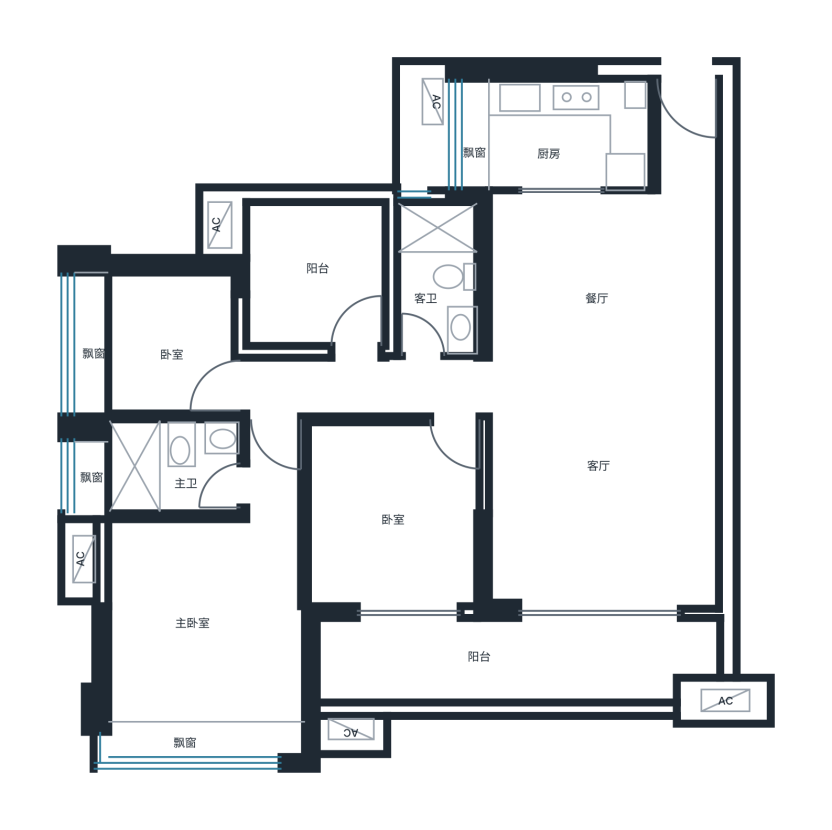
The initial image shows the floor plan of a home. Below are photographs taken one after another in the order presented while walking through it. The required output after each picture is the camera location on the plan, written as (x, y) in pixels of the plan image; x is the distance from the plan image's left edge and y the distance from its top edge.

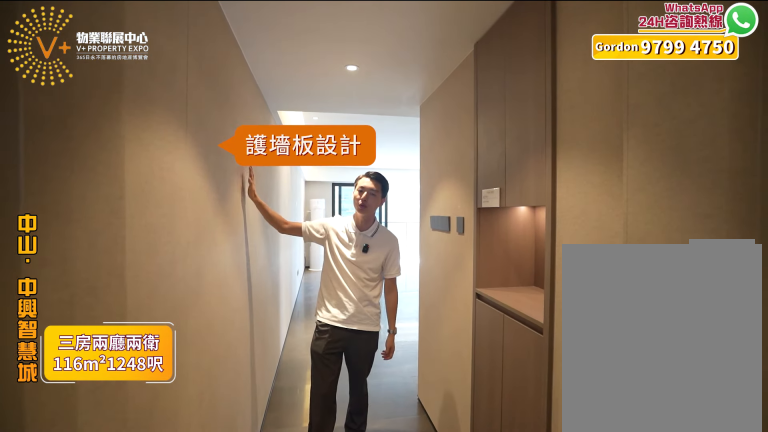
(668, 126)
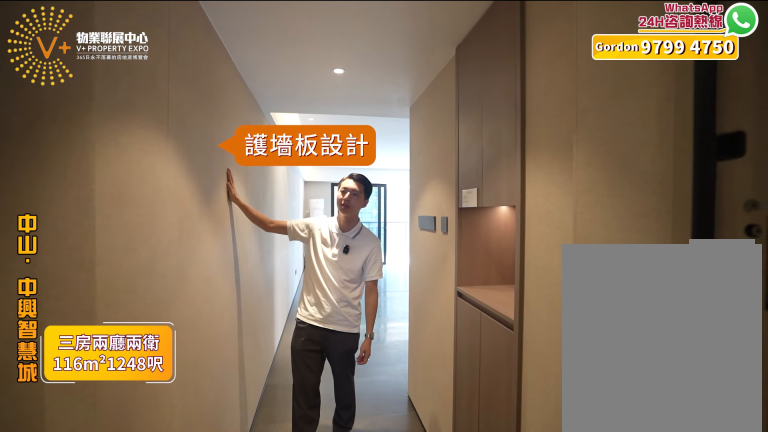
(666, 127)
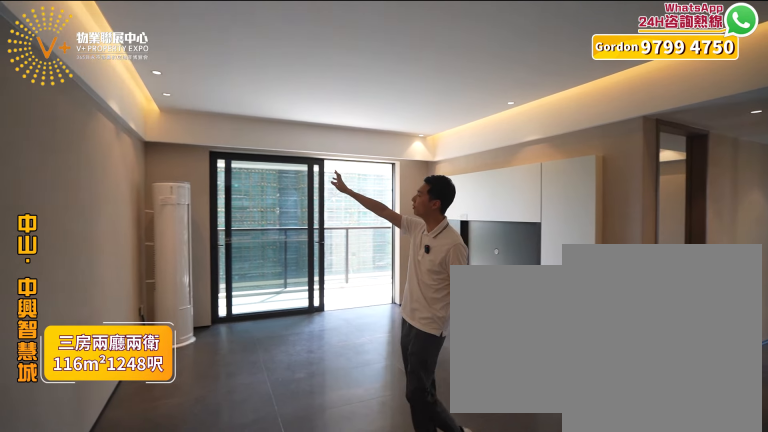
(657, 421)
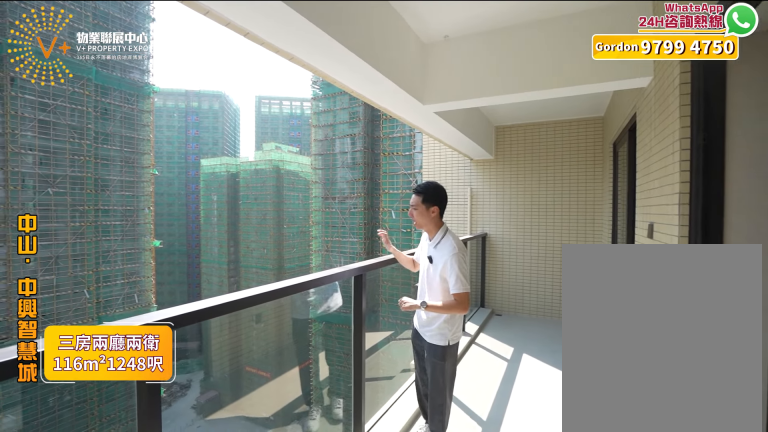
(588, 638)
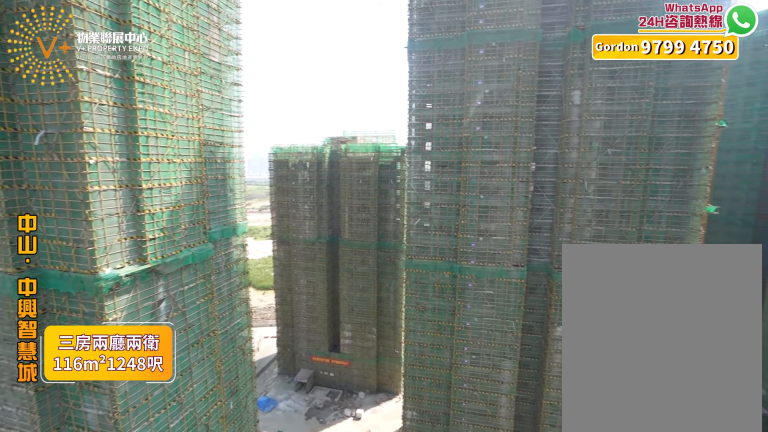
(585, 639)
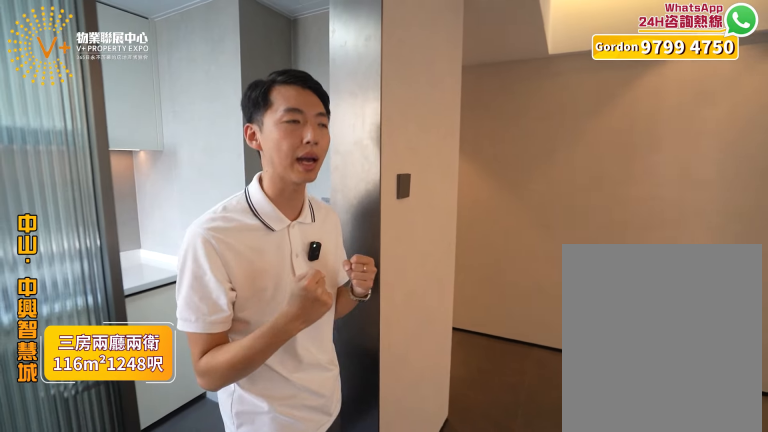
(561, 136)
